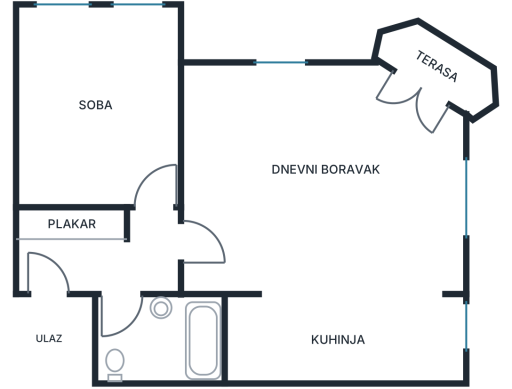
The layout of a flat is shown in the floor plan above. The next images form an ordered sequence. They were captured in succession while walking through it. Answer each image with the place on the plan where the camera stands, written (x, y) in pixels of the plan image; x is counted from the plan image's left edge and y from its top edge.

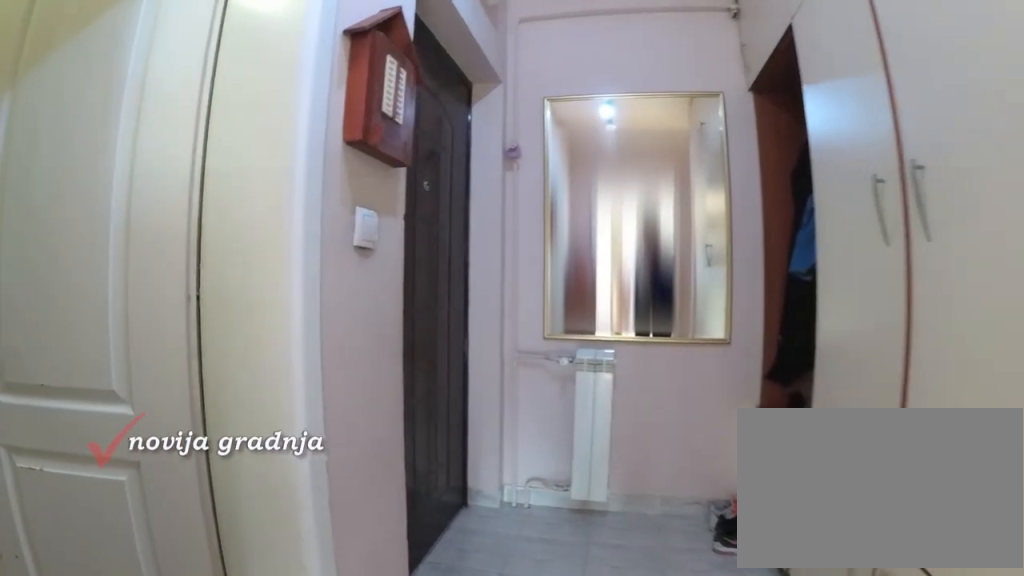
(150, 255)
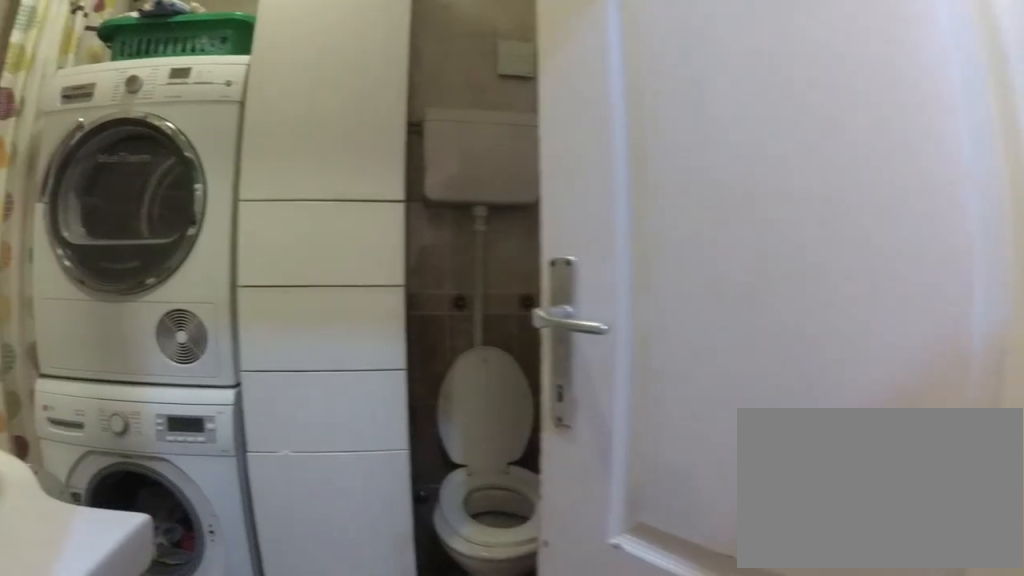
(130, 272)
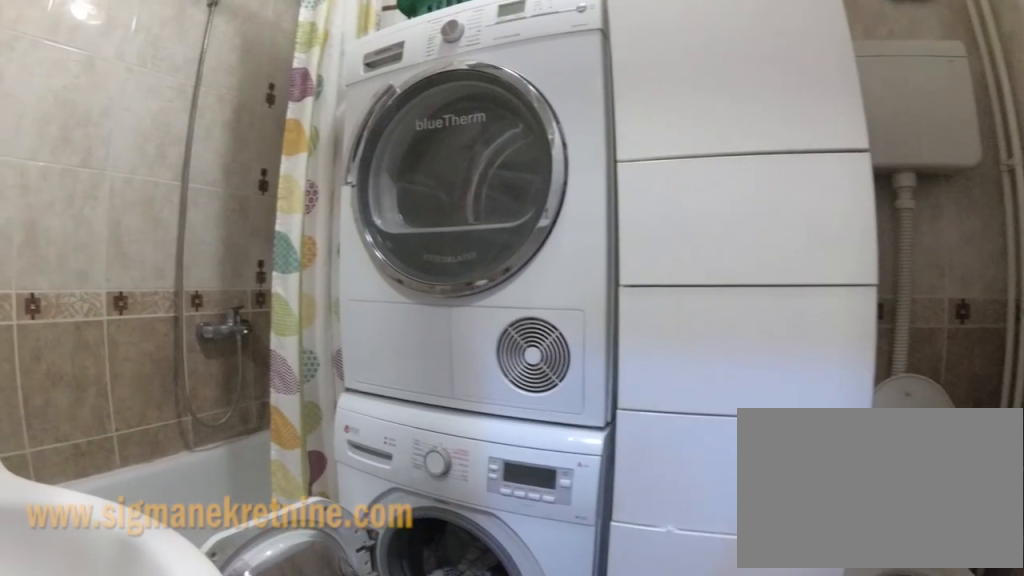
(120, 301)
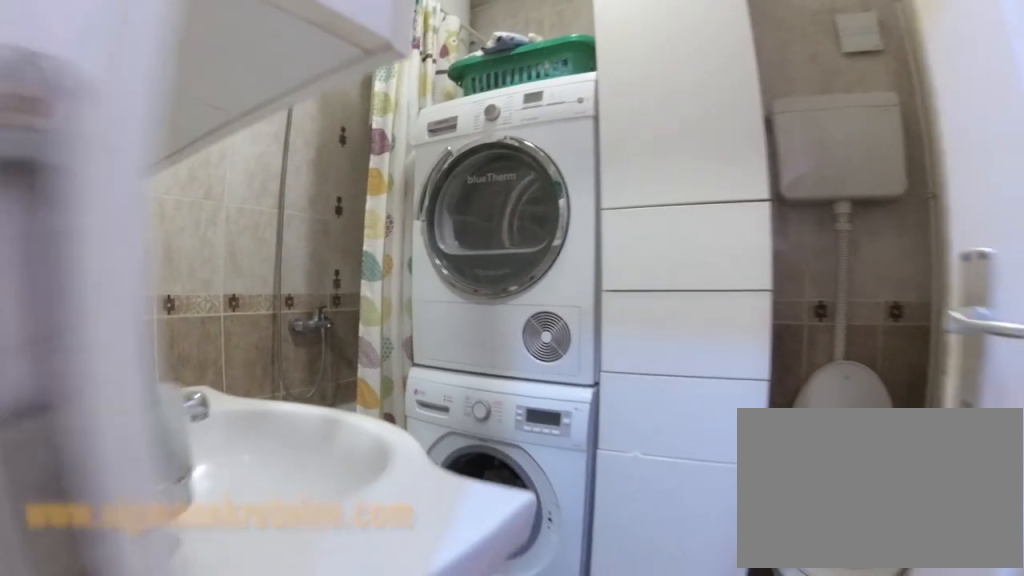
(123, 283)
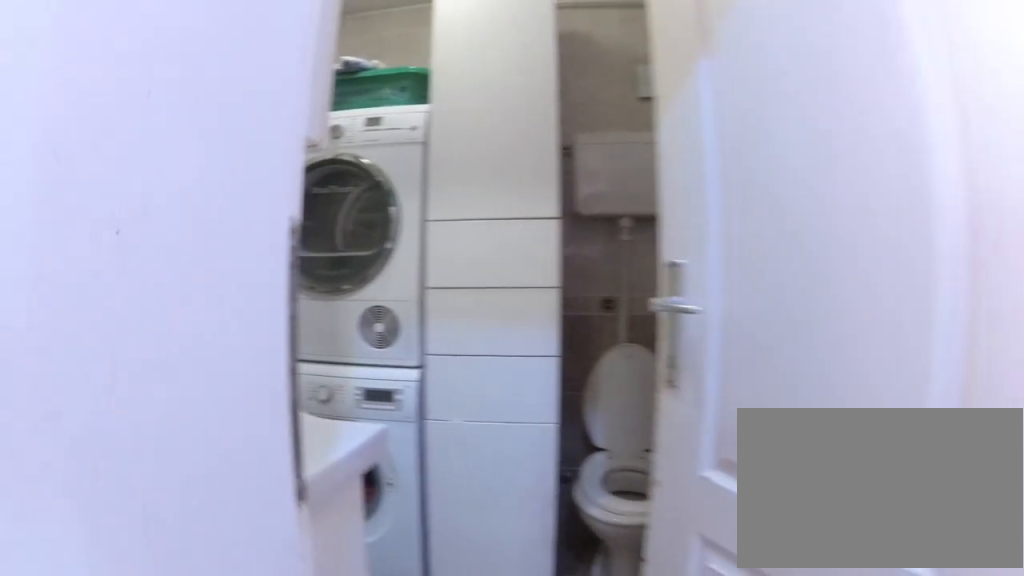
(126, 272)
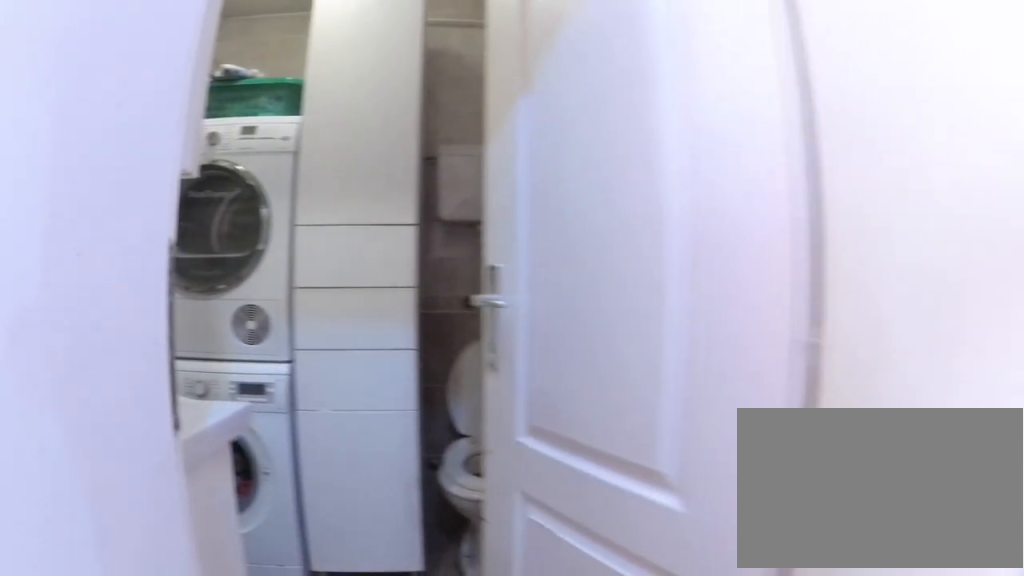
(131, 267)
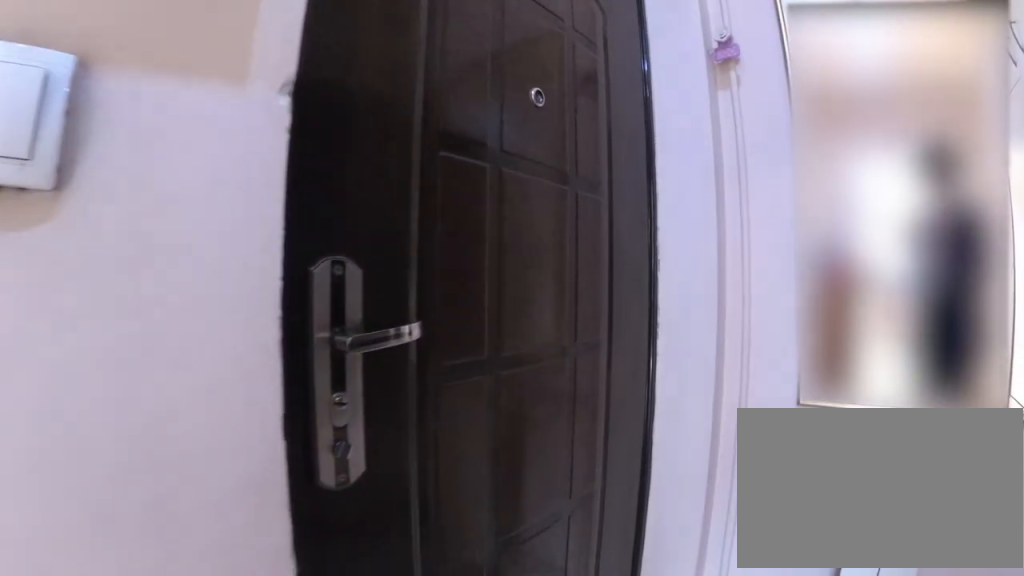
(135, 263)
